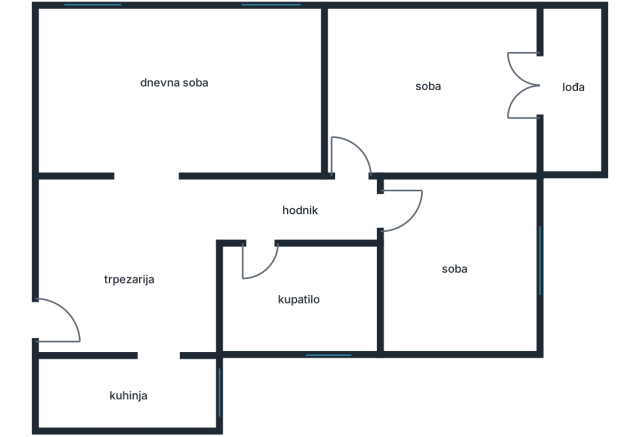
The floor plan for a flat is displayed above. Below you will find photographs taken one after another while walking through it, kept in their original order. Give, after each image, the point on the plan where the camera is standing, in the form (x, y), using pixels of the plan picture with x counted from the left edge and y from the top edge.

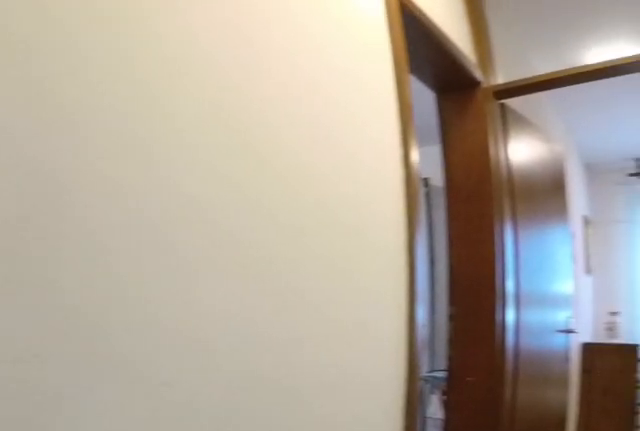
(257, 225)
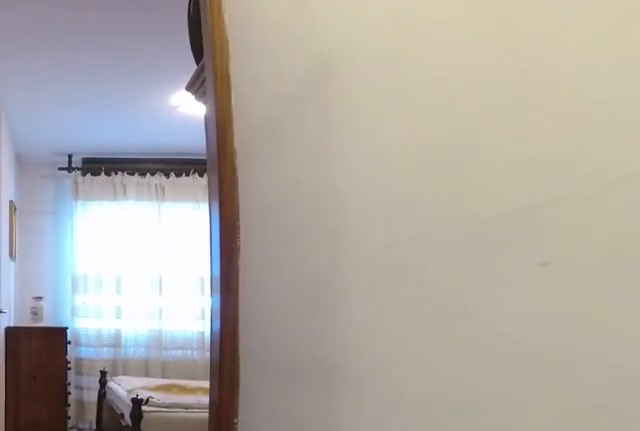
(291, 215)
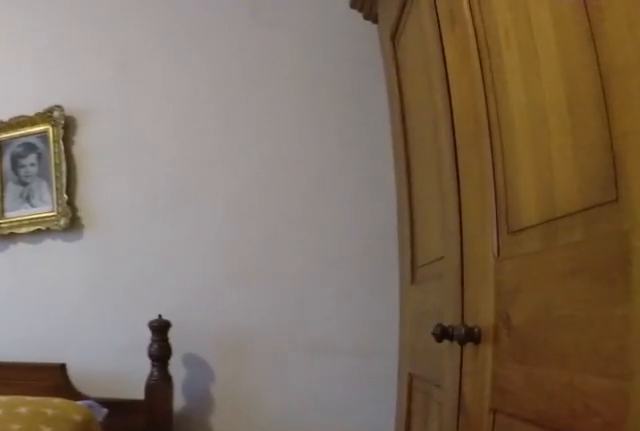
(395, 217)
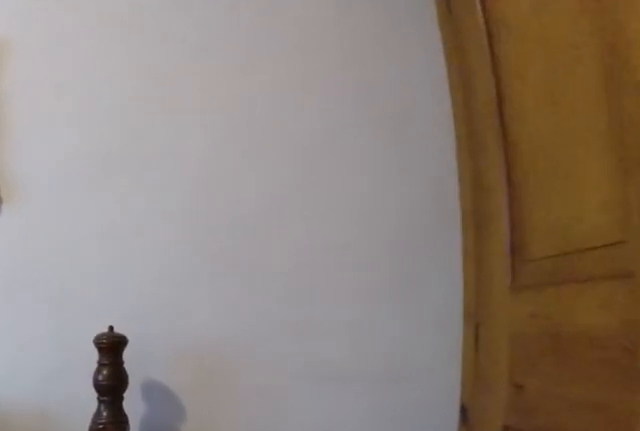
(401, 260)
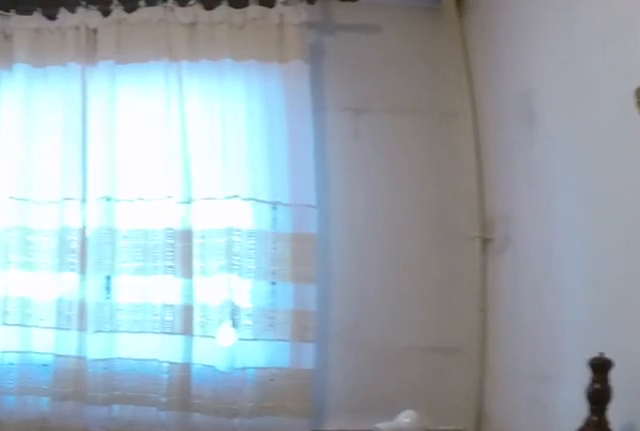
(395, 310)
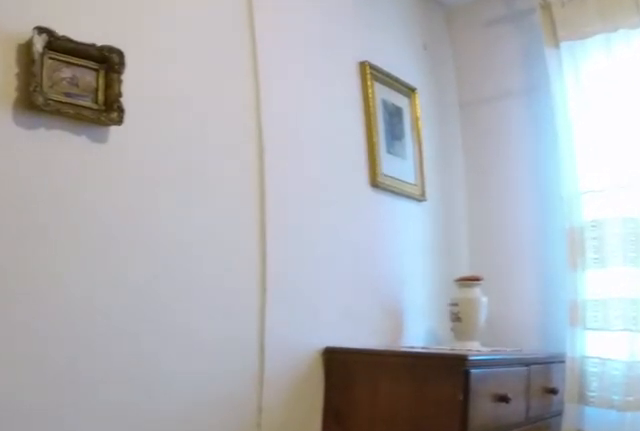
(406, 309)
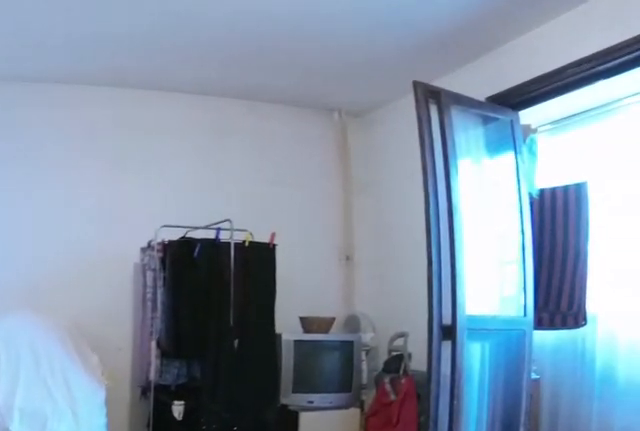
(352, 193)
